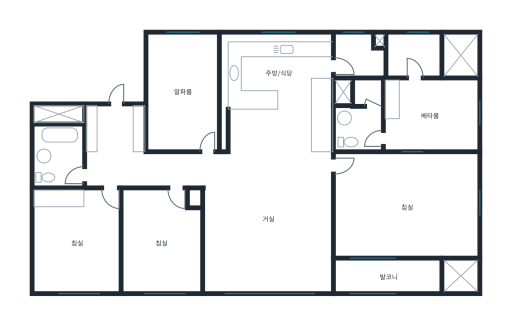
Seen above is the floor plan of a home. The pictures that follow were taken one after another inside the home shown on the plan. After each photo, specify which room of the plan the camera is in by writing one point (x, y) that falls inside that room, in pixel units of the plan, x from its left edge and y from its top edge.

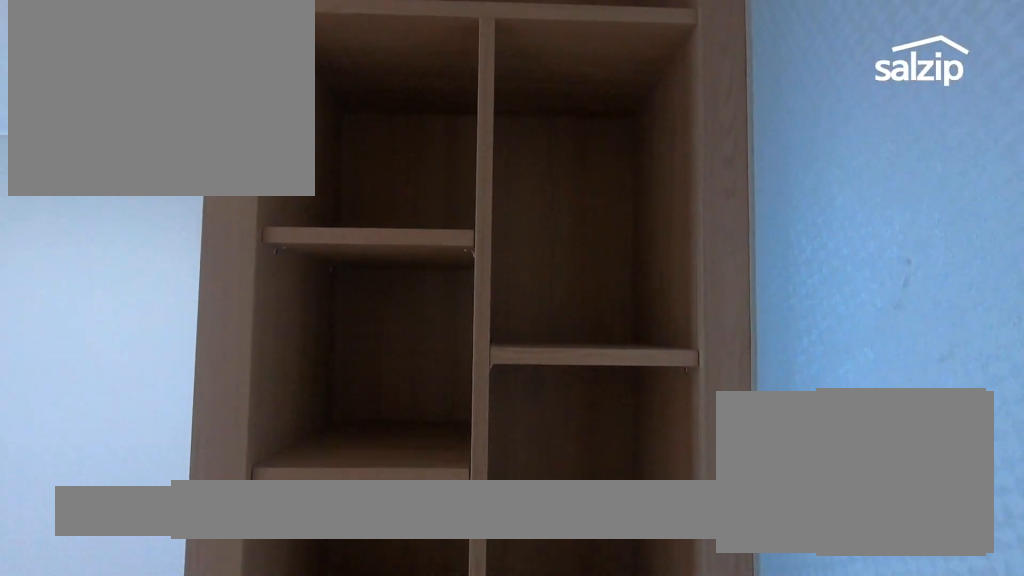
(77, 241)
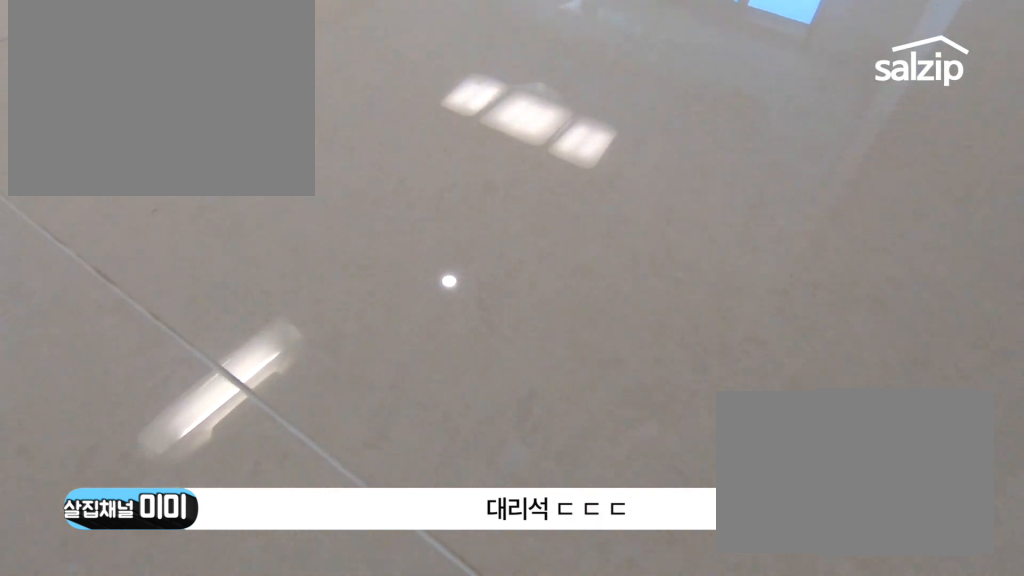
(270, 228)
